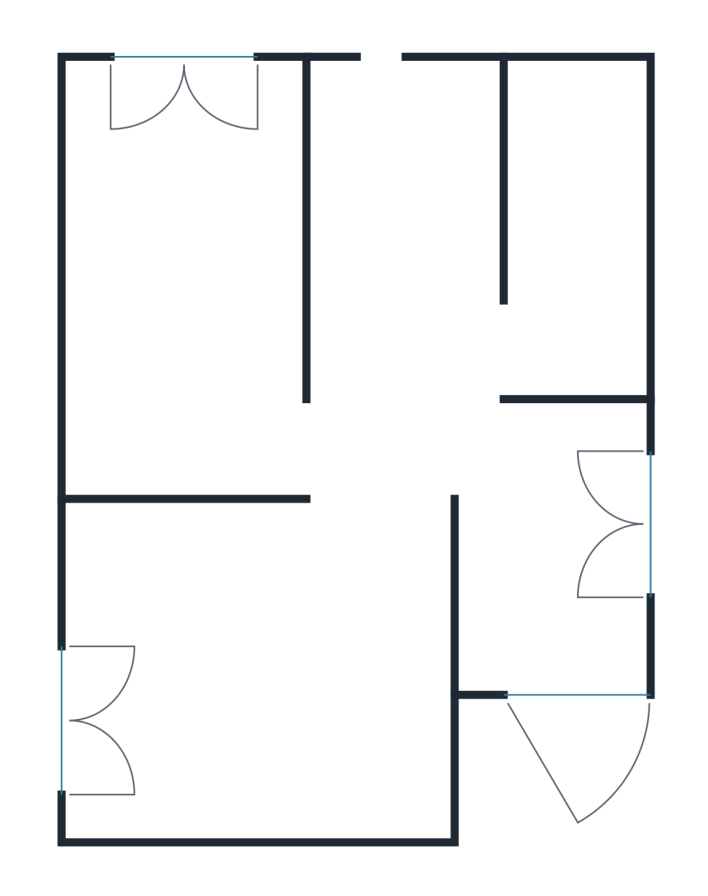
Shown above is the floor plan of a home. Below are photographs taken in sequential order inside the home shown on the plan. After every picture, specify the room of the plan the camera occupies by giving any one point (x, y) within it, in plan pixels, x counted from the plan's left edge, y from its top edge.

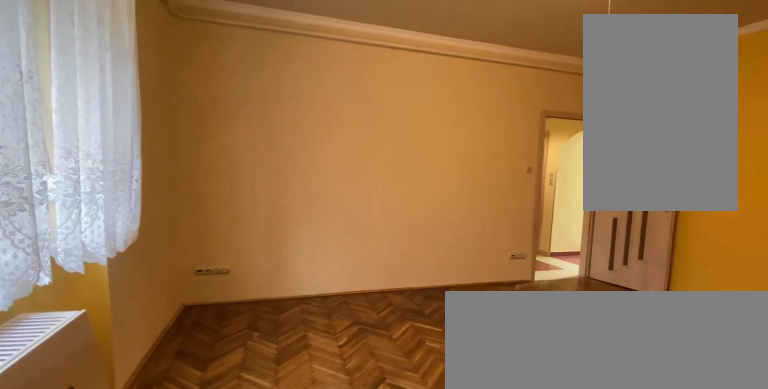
(261, 669)
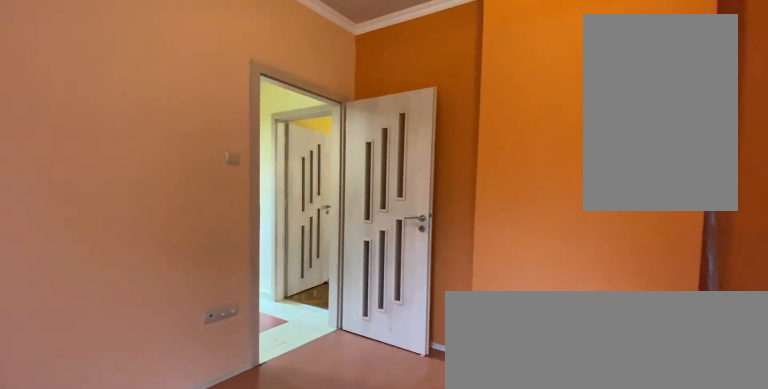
(172, 273)
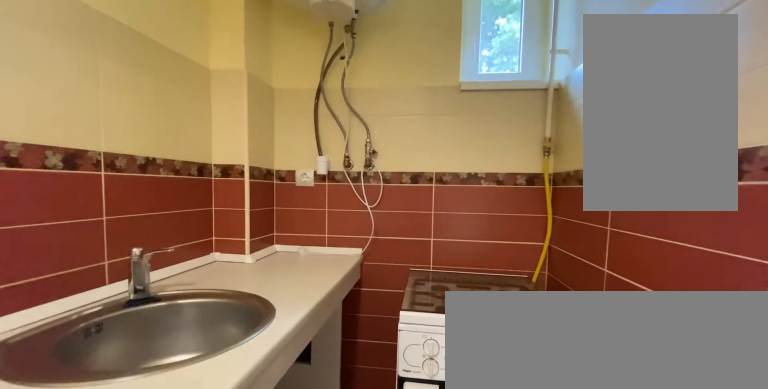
(407, 247)
